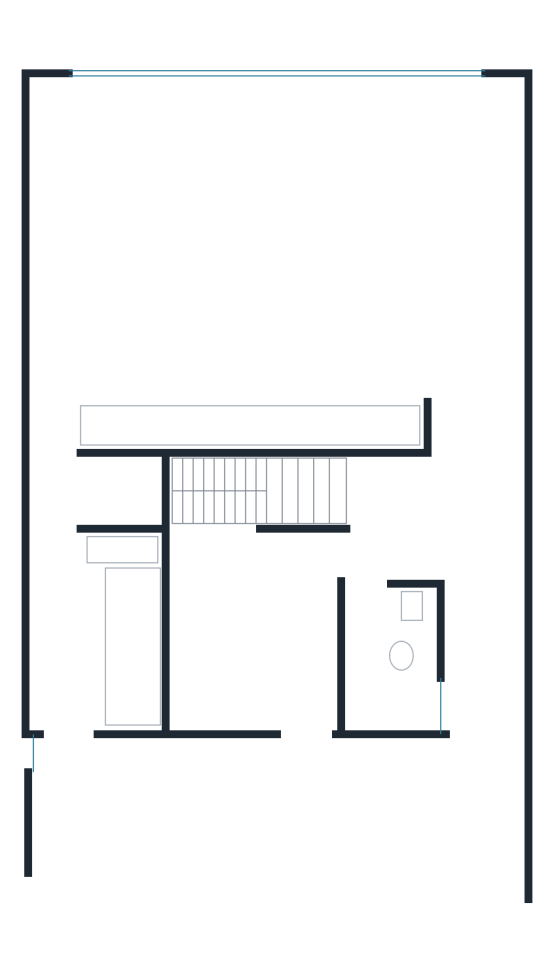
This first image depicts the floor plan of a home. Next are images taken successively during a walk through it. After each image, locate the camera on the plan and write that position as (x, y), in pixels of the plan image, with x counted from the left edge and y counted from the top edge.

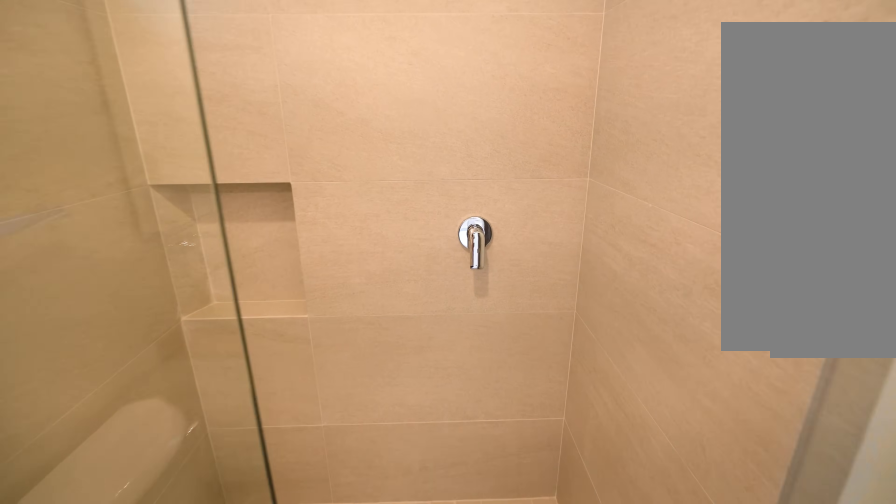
(369, 639)
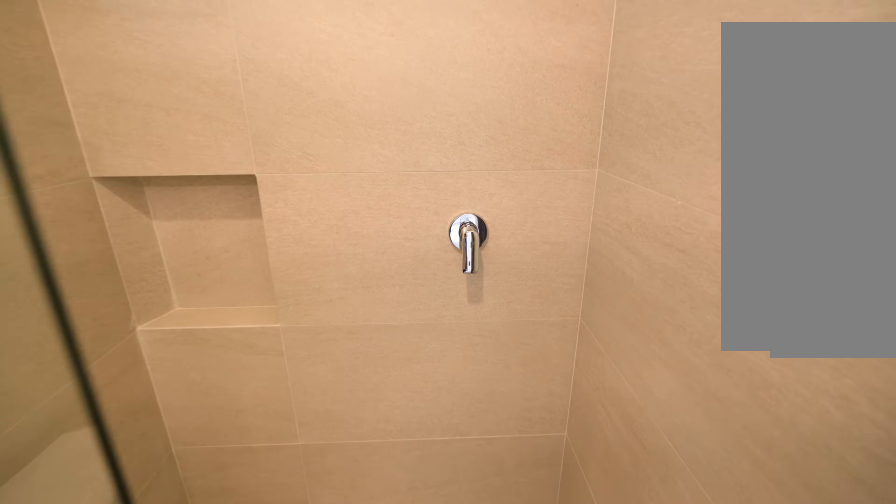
(371, 647)
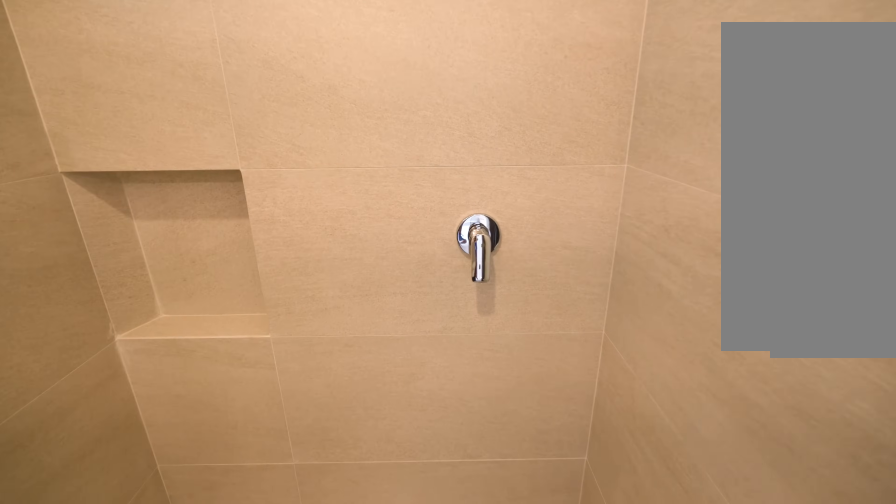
(372, 650)
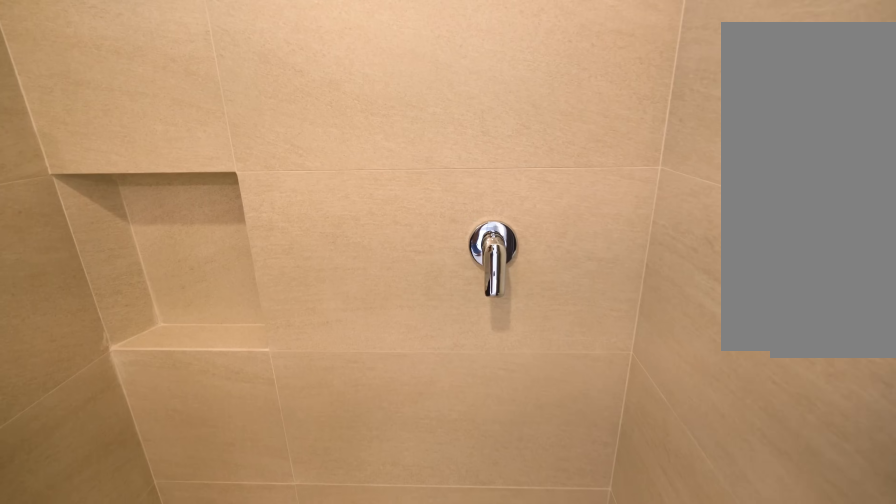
(372, 656)
